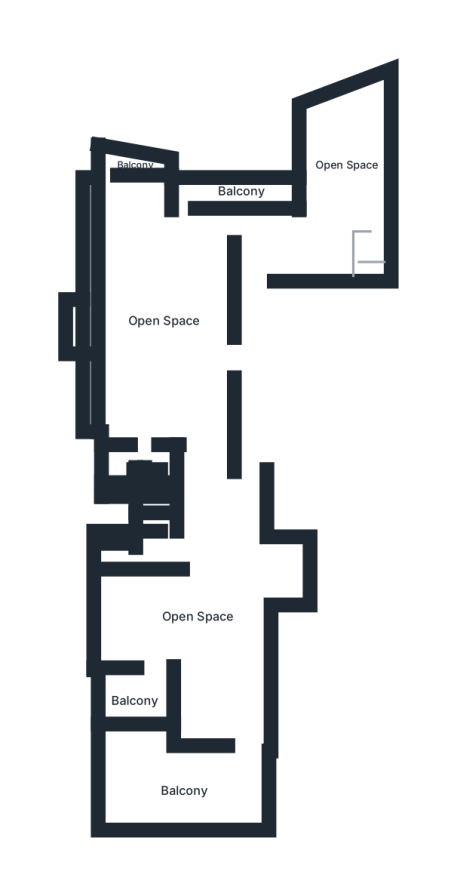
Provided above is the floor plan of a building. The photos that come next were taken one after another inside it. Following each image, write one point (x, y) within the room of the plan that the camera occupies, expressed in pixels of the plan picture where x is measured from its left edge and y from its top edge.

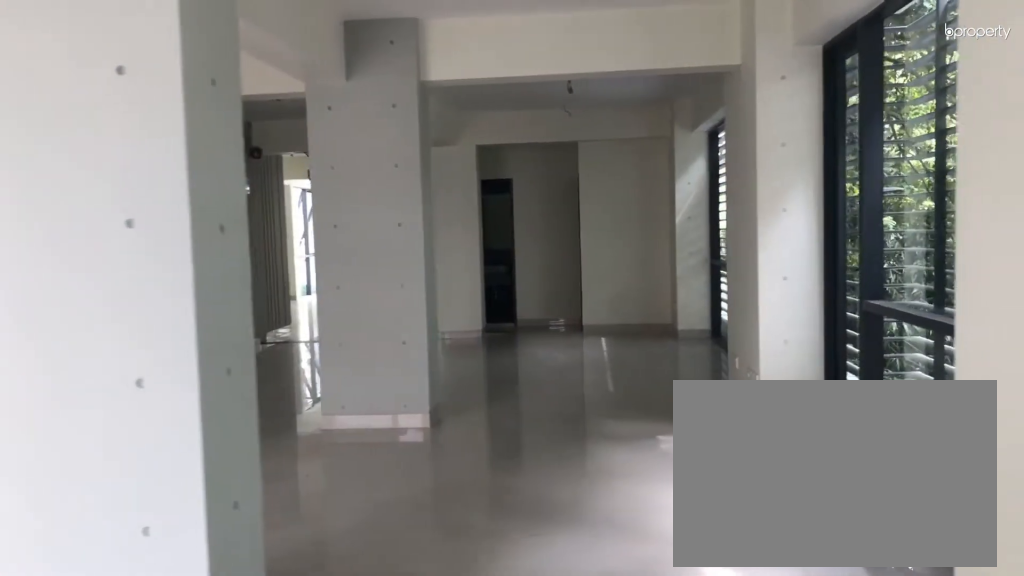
(171, 329)
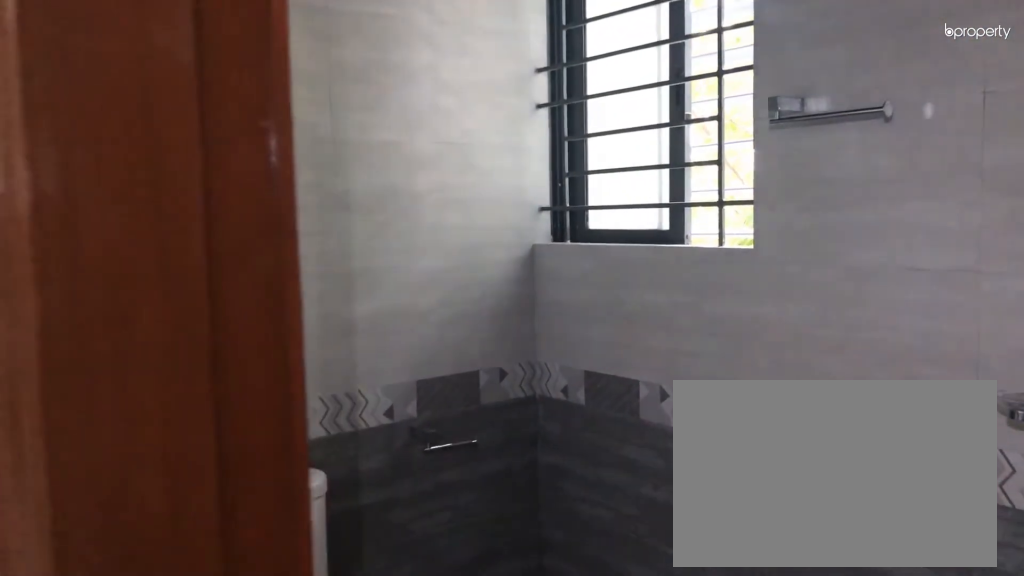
(116, 477)
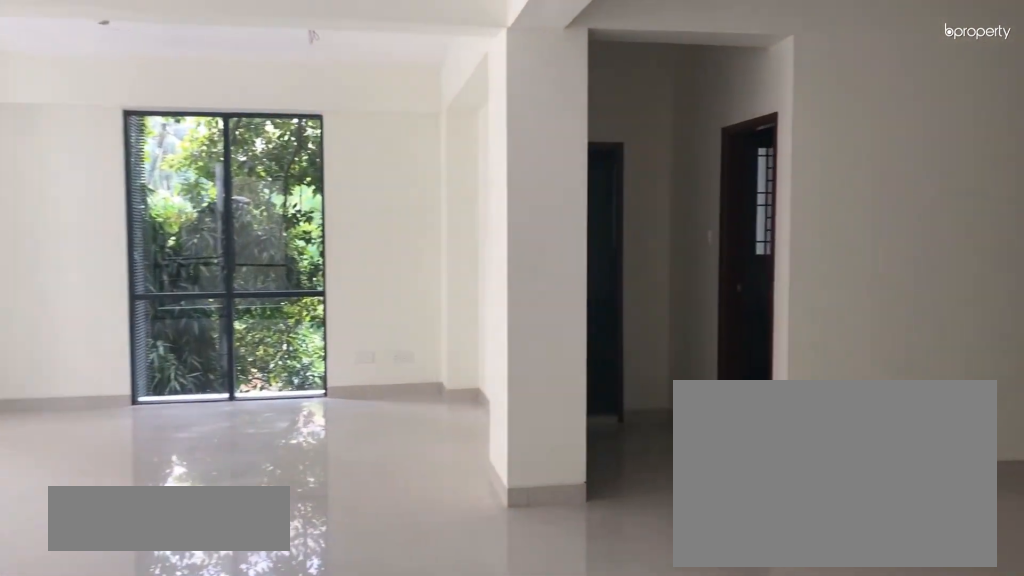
(194, 611)
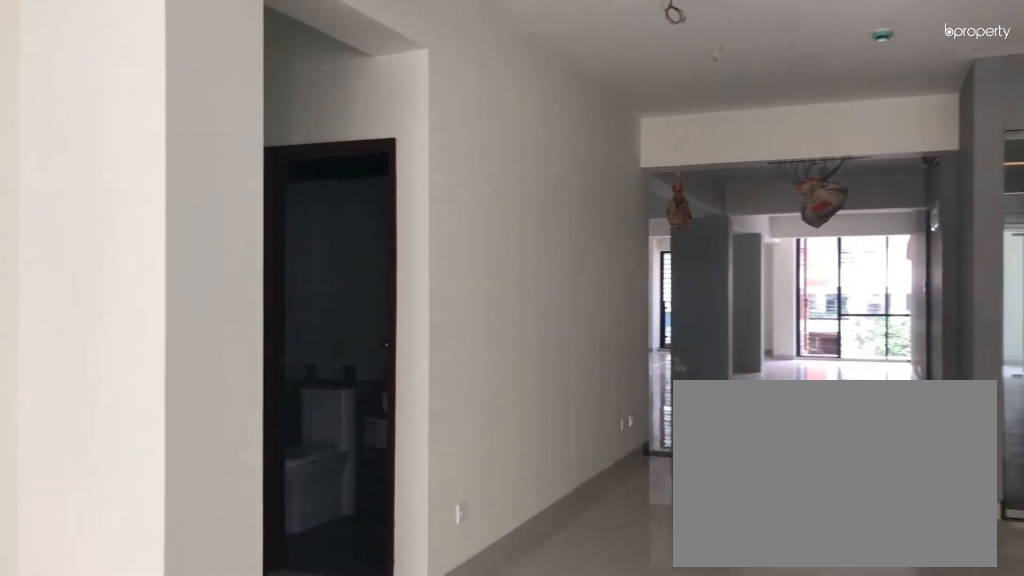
(193, 611)
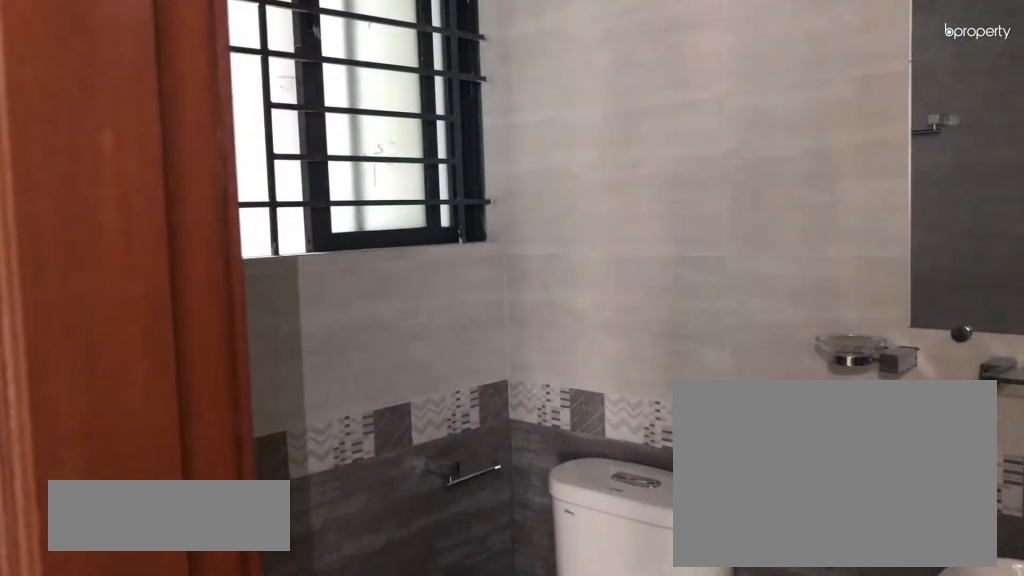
(152, 516)
